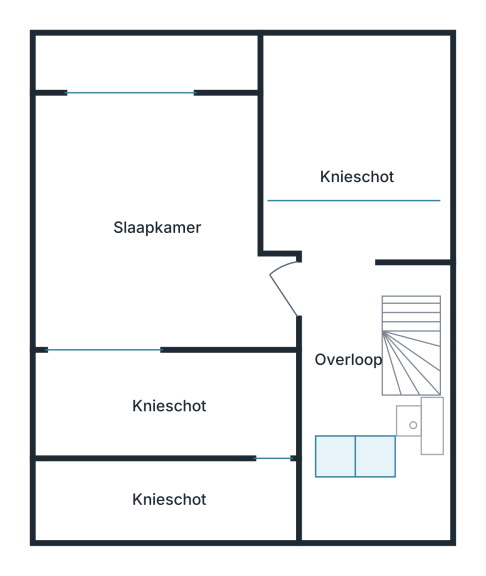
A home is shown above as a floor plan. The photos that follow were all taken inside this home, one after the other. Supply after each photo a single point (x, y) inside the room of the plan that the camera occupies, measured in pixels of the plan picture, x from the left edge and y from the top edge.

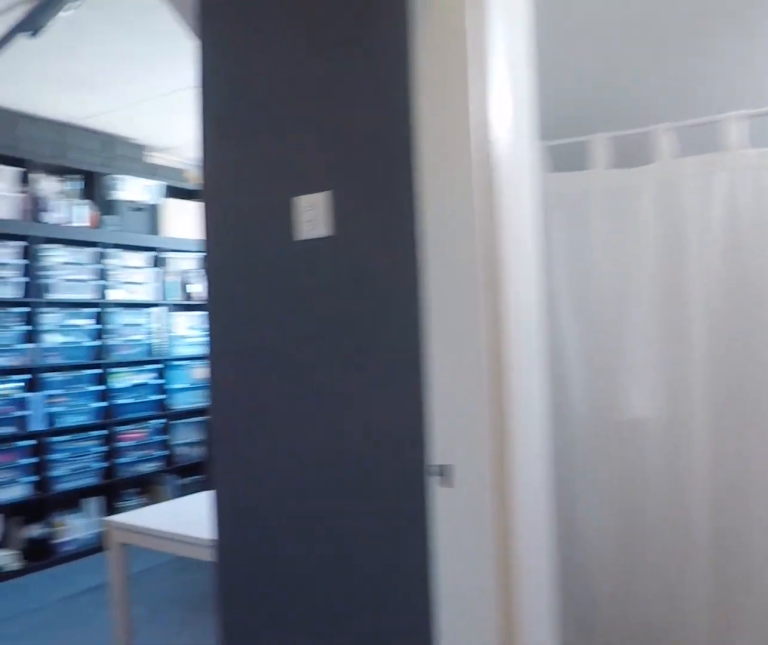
(351, 298)
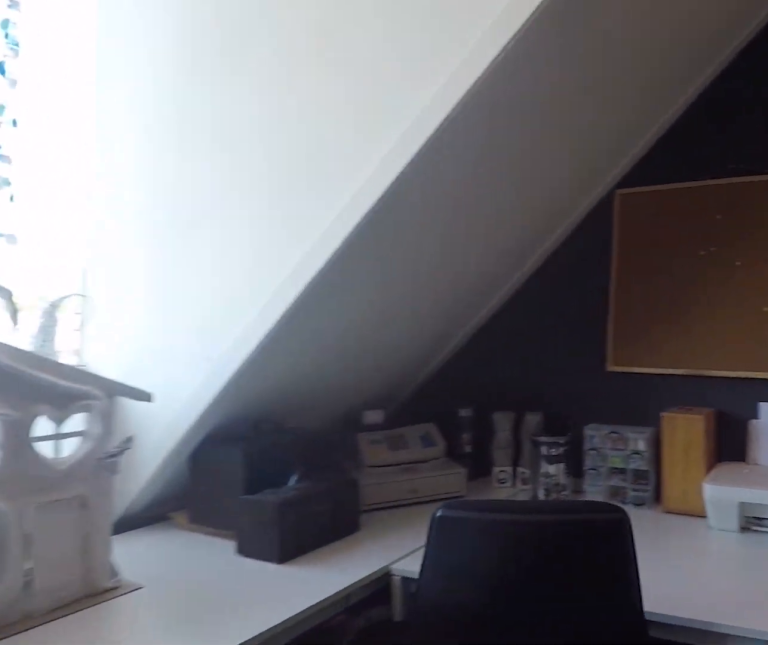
(98, 252)
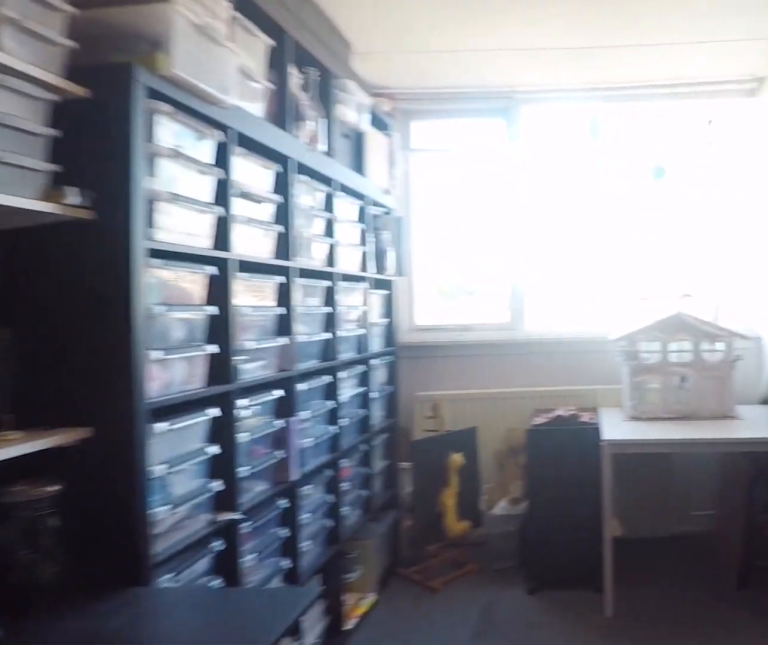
(99, 253)
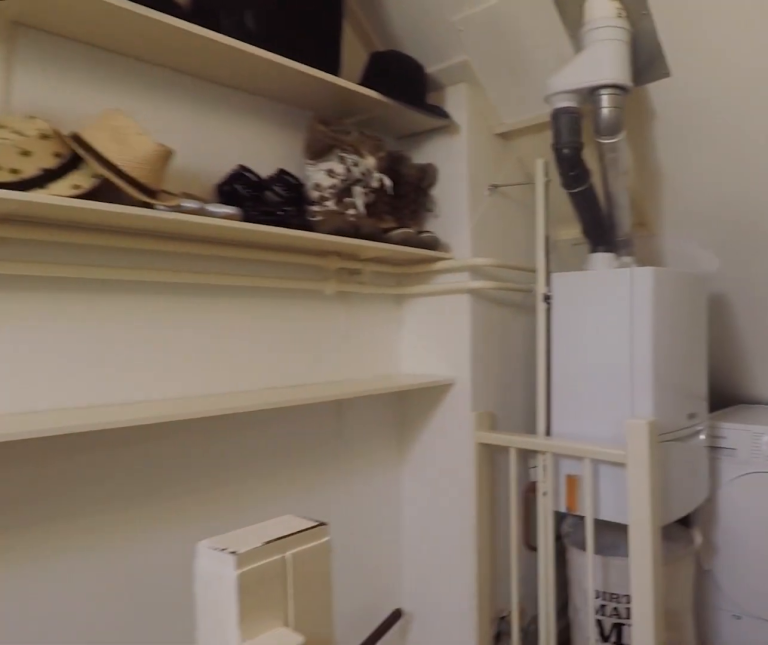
(351, 298)
